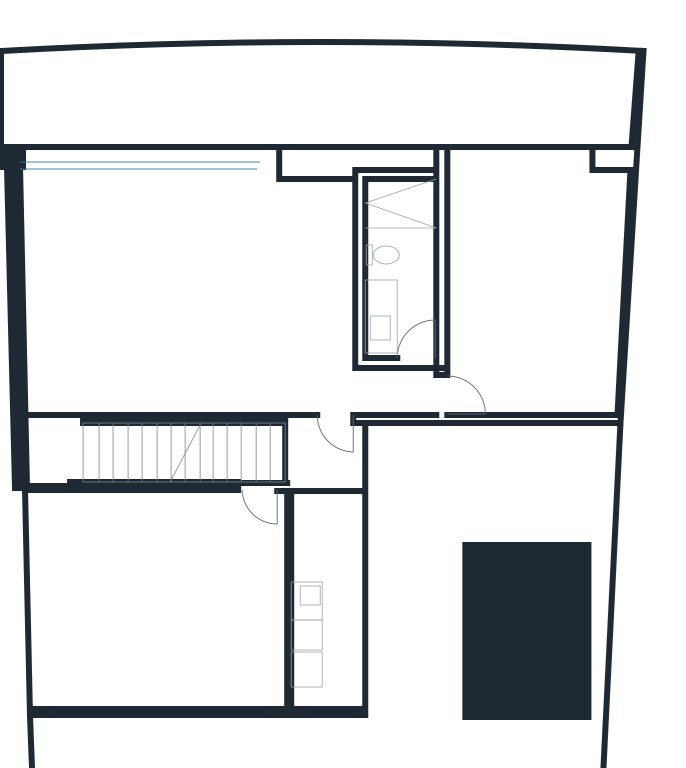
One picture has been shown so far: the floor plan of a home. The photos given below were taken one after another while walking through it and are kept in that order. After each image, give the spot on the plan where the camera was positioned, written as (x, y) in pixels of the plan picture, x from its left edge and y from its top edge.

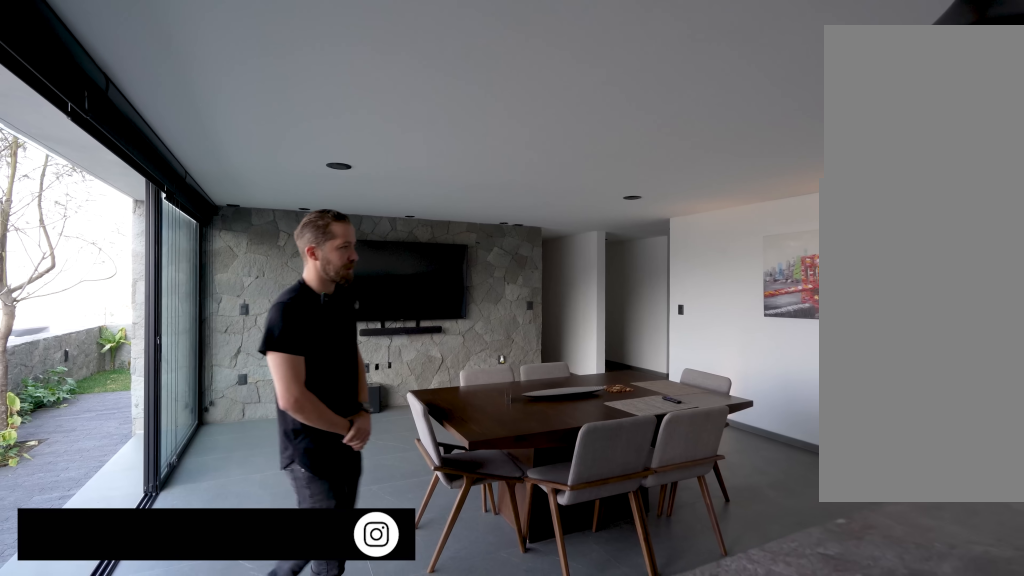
(168, 166)
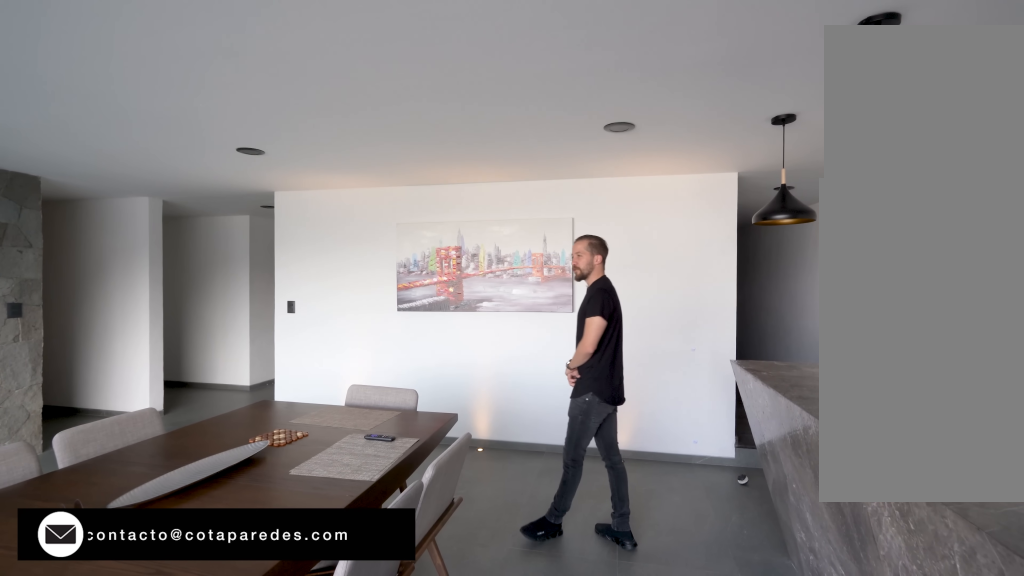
(116, 208)
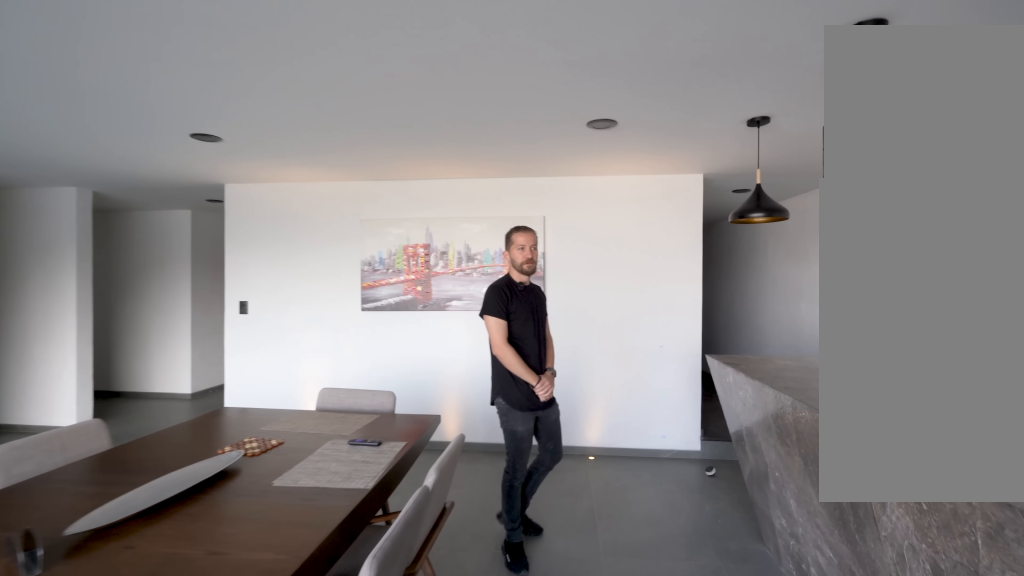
(131, 225)
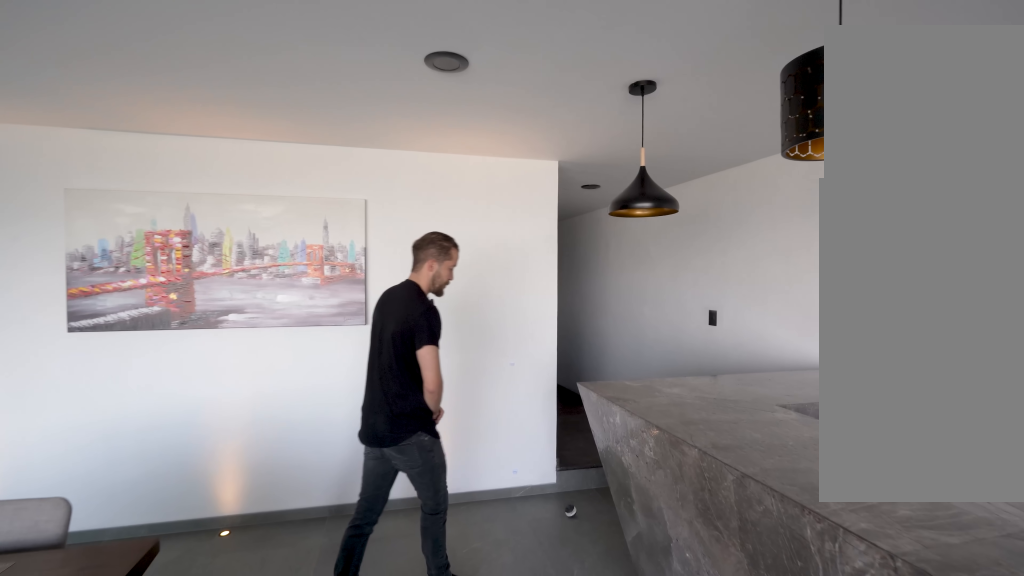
(130, 225)
